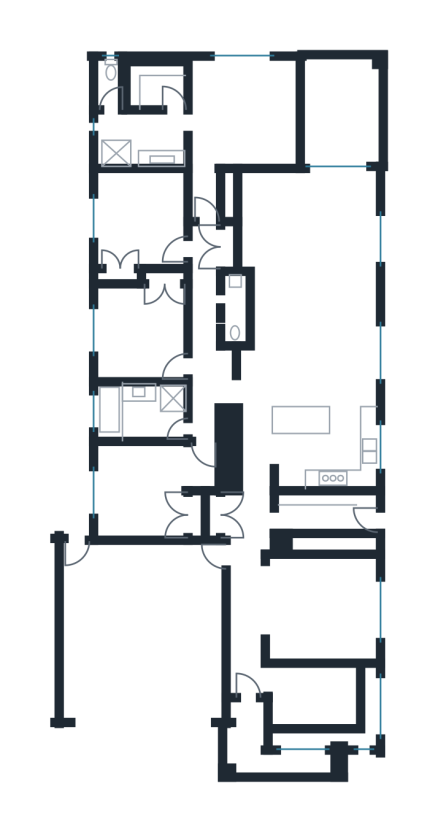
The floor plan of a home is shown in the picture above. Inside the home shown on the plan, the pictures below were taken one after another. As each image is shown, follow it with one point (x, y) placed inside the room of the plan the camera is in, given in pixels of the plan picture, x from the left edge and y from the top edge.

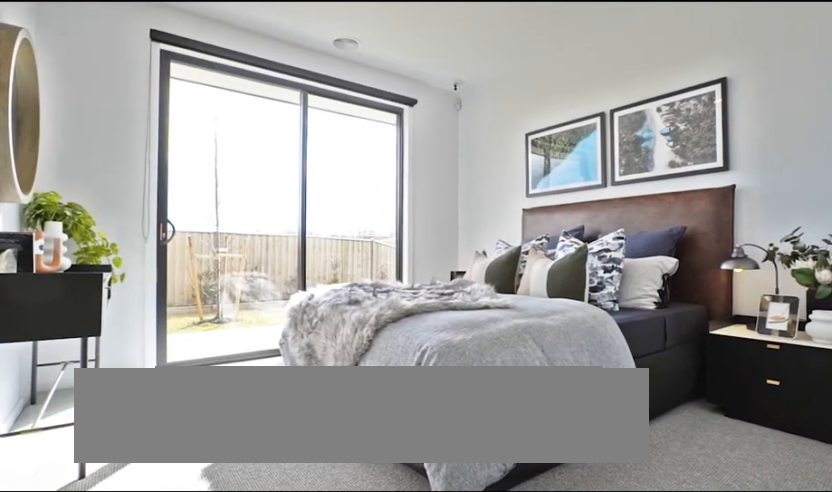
(242, 113)
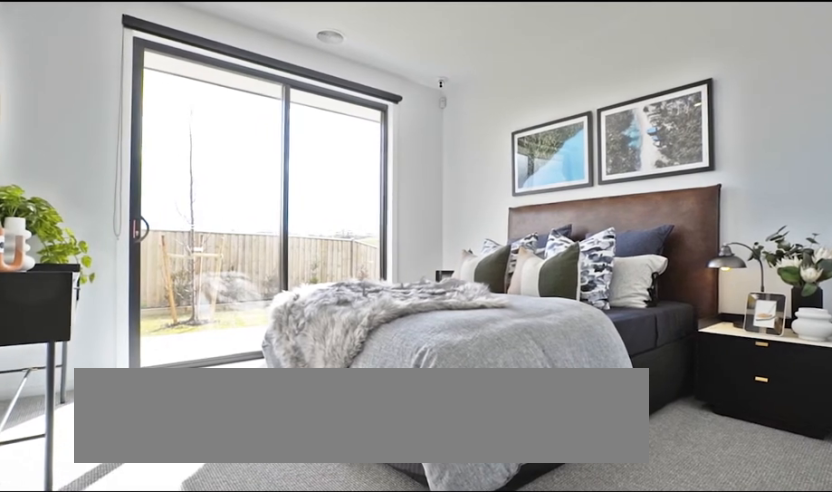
(242, 113)
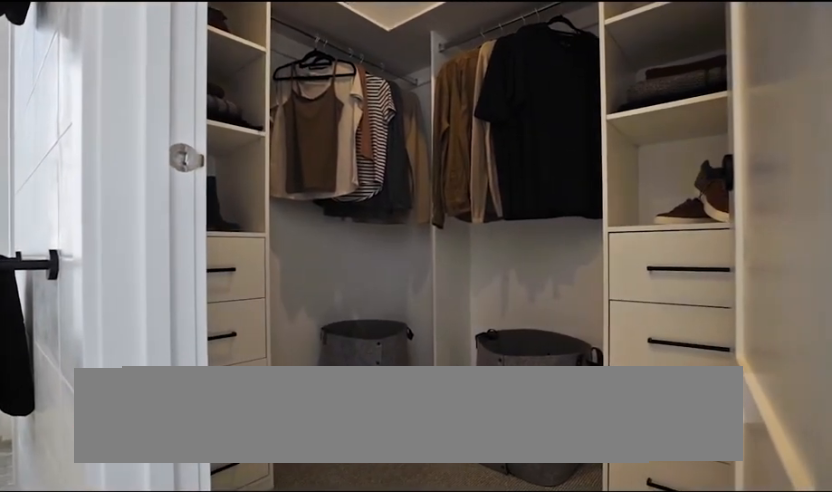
(156, 85)
